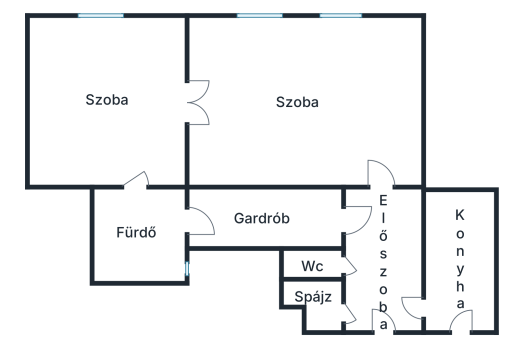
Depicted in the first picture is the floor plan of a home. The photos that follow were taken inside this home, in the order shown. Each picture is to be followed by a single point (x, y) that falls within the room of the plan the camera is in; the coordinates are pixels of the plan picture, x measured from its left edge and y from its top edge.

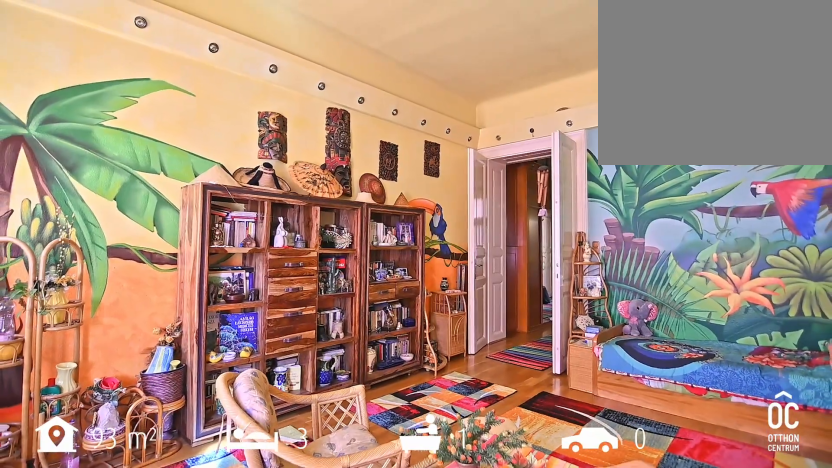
(302, 104)
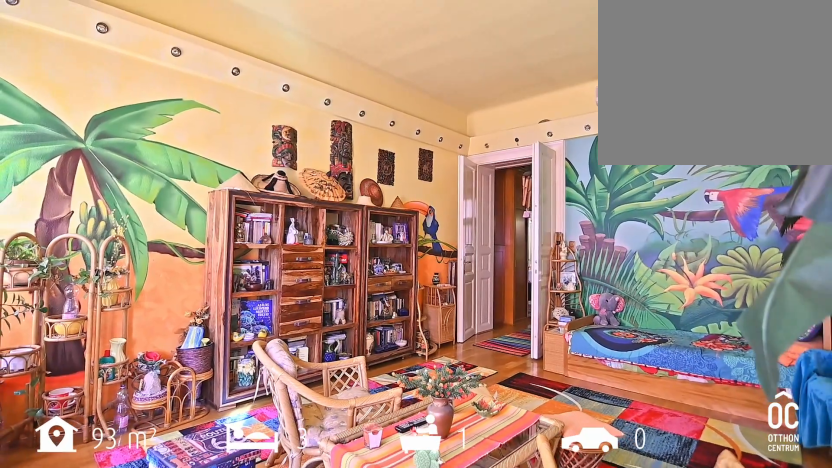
(302, 104)
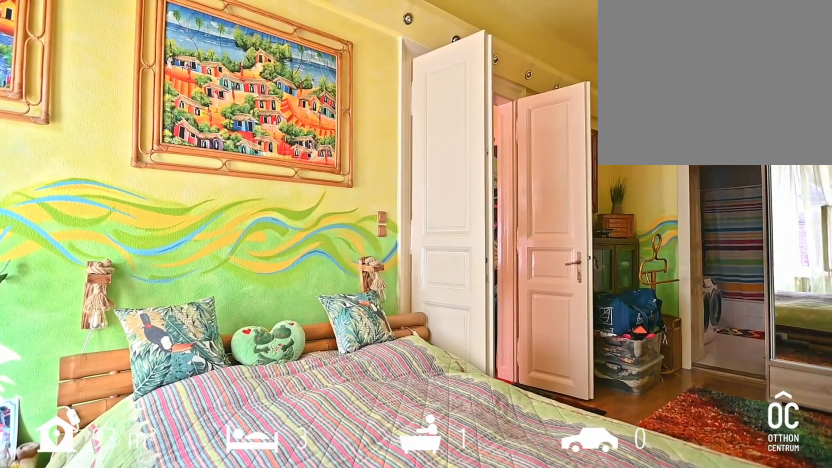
(107, 105)
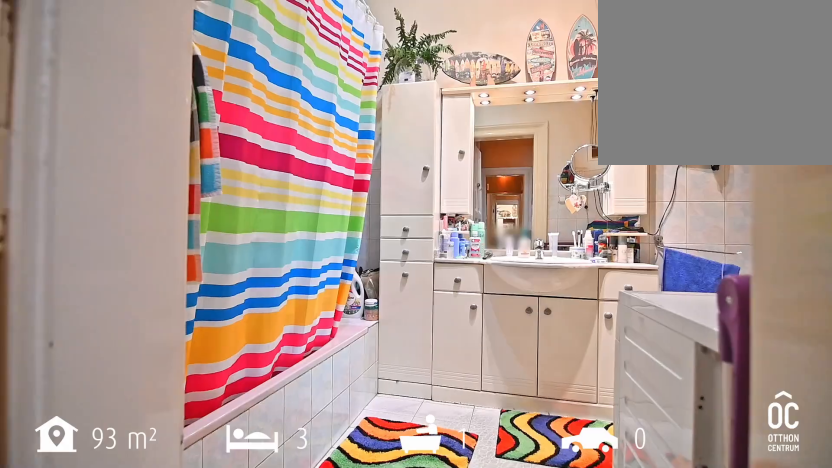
(137, 237)
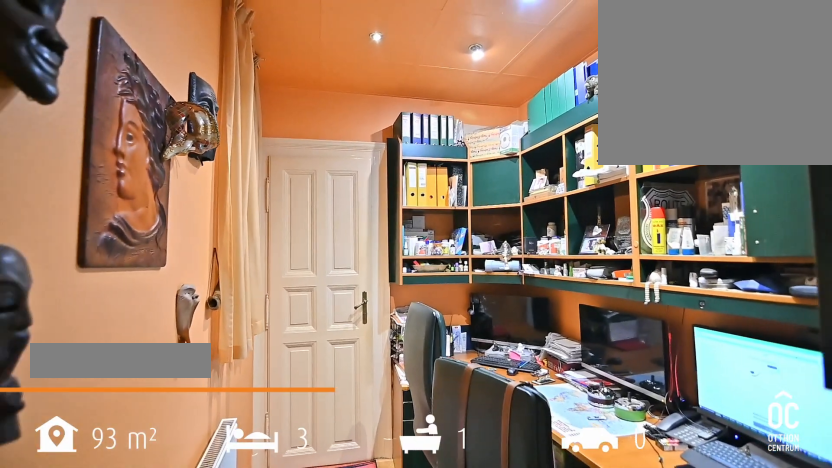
(264, 216)
